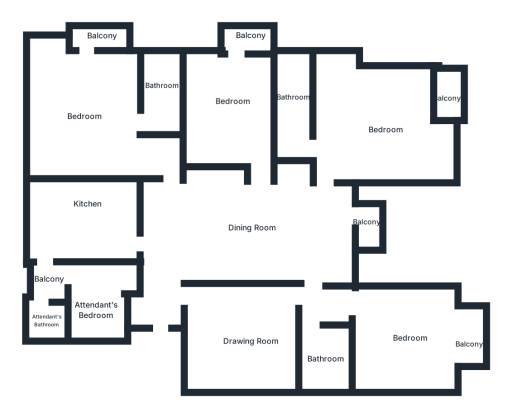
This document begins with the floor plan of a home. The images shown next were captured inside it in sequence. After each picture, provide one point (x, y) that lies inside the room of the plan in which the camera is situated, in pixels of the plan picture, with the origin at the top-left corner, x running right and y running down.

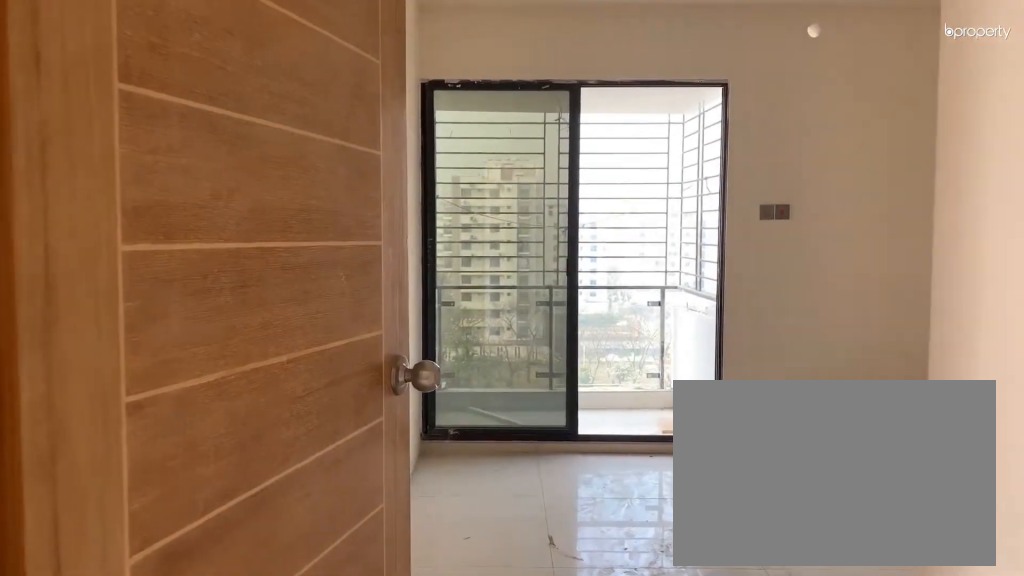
(252, 167)
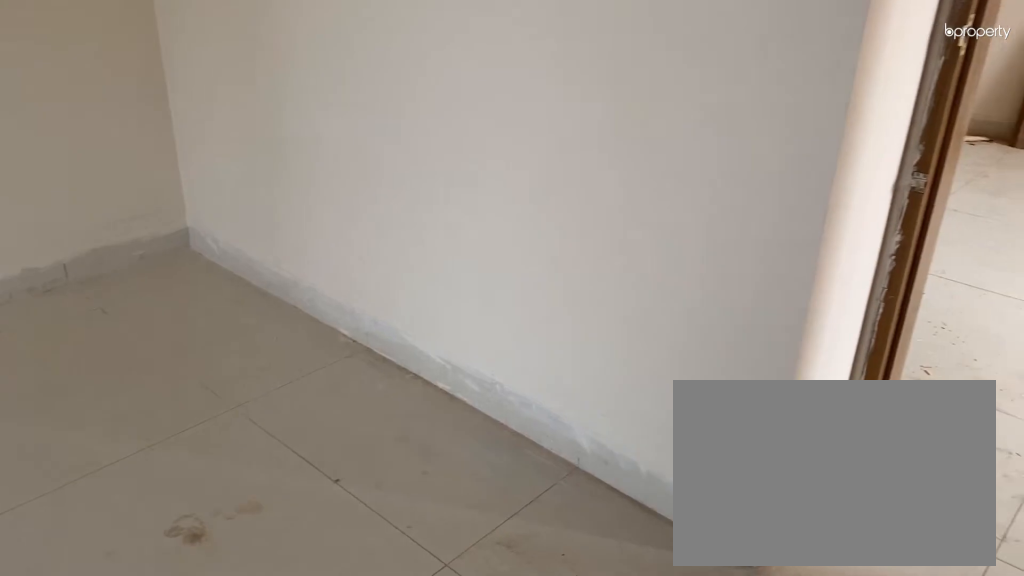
(232, 106)
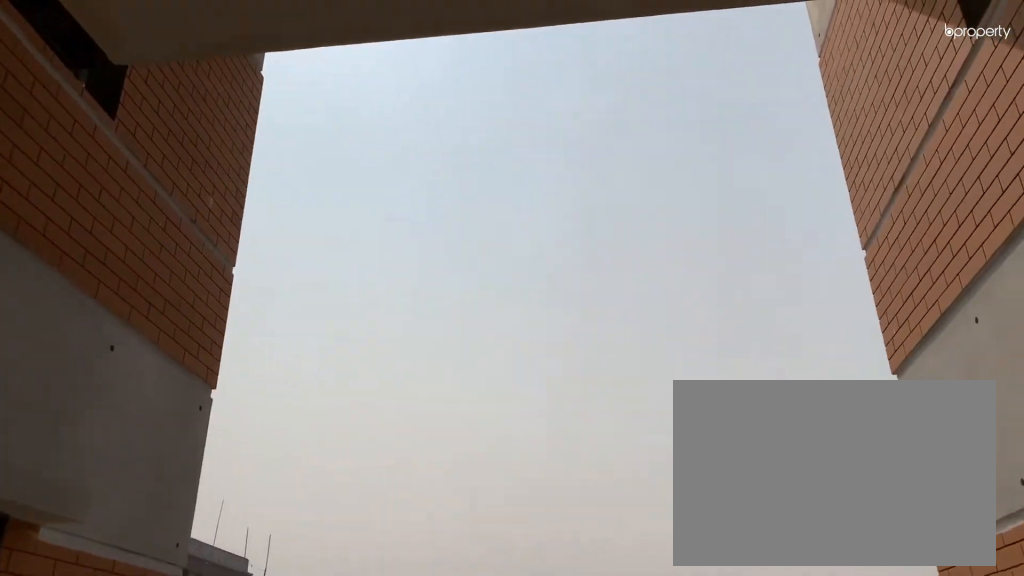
(371, 228)
